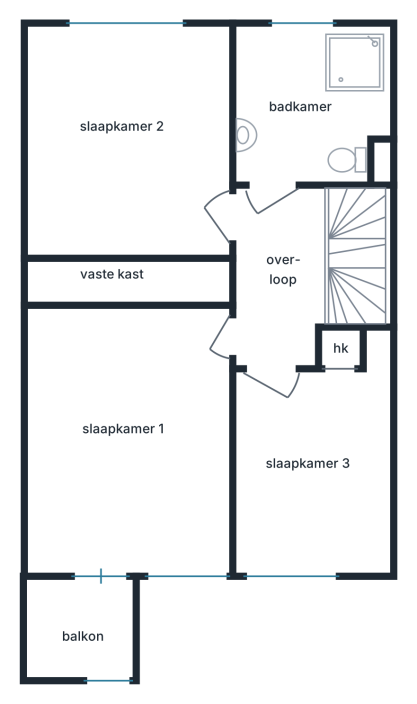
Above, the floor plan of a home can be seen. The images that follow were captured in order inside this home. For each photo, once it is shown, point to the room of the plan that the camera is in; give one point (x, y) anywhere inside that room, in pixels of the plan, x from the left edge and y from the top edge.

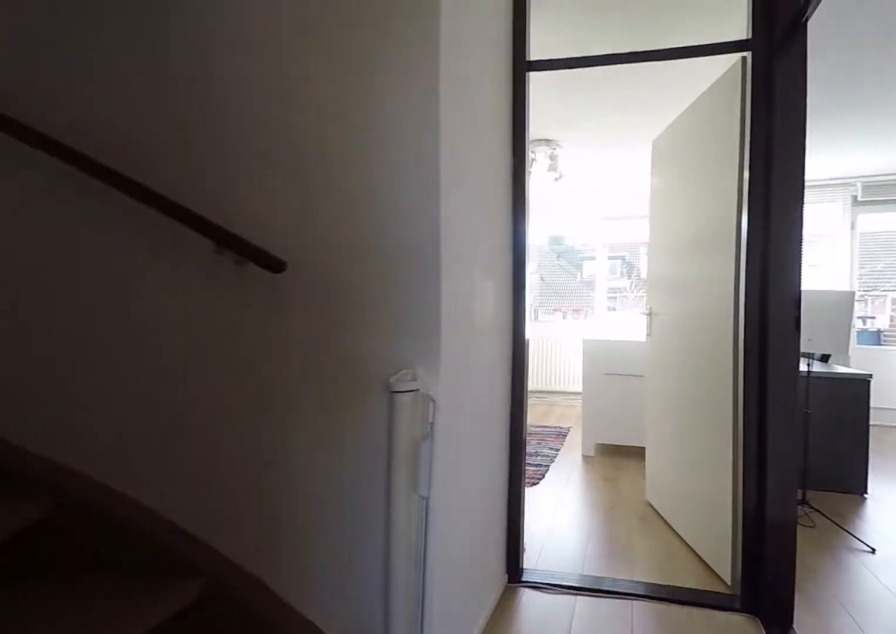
(280, 275)
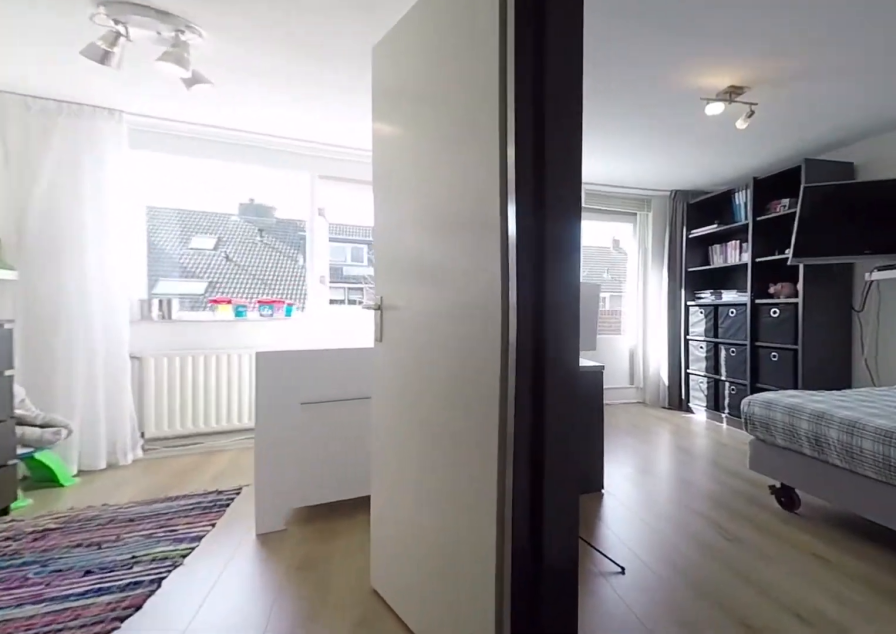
(280, 275)
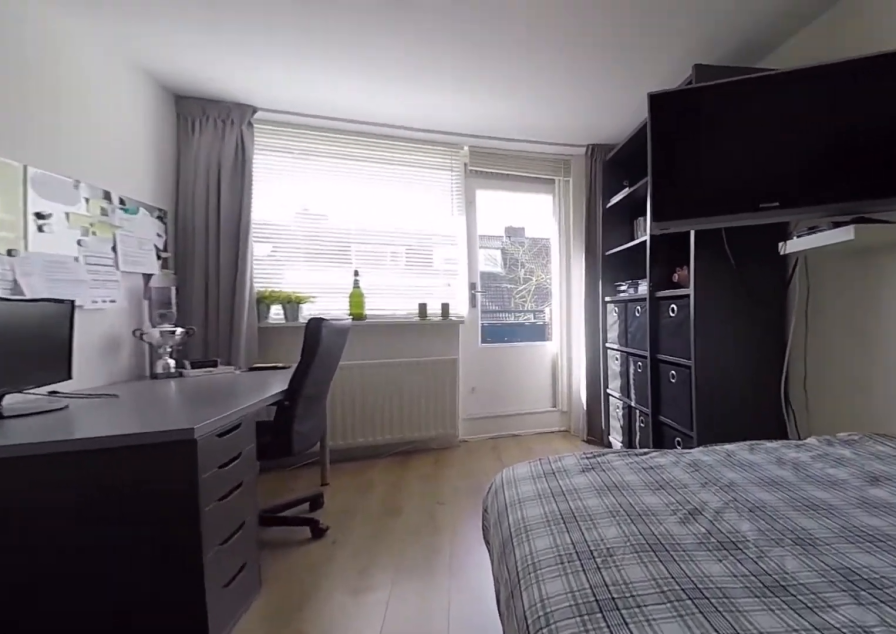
(133, 555)
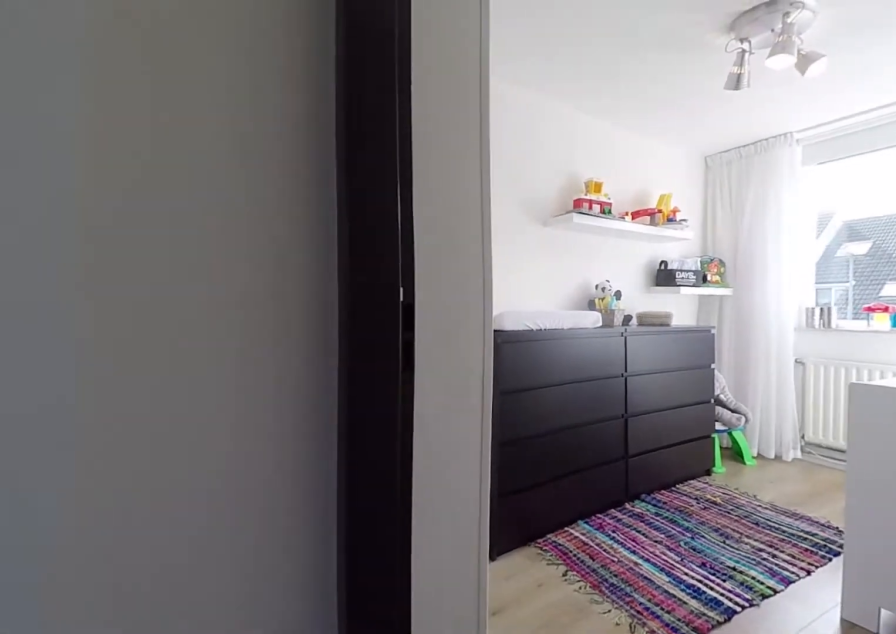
(280, 275)
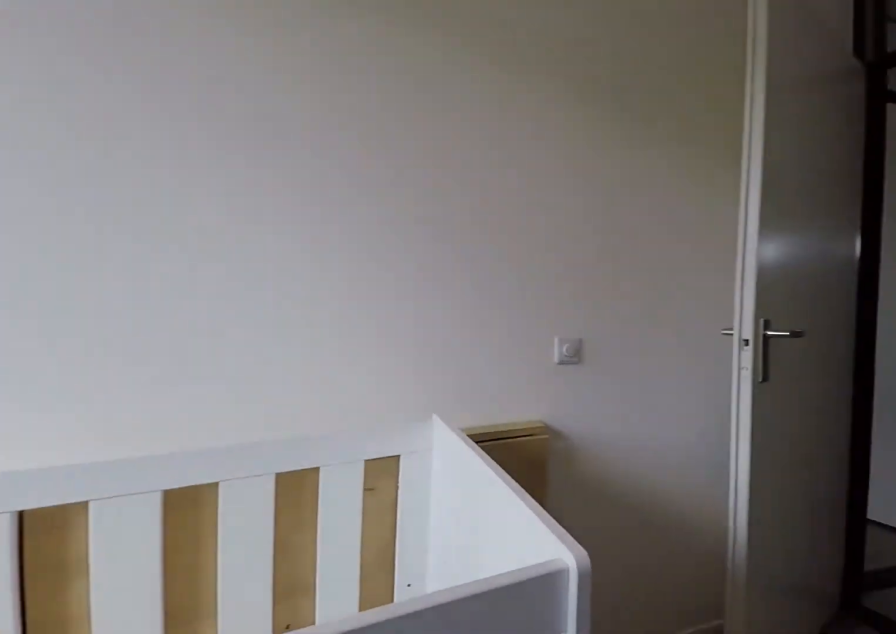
(313, 469)
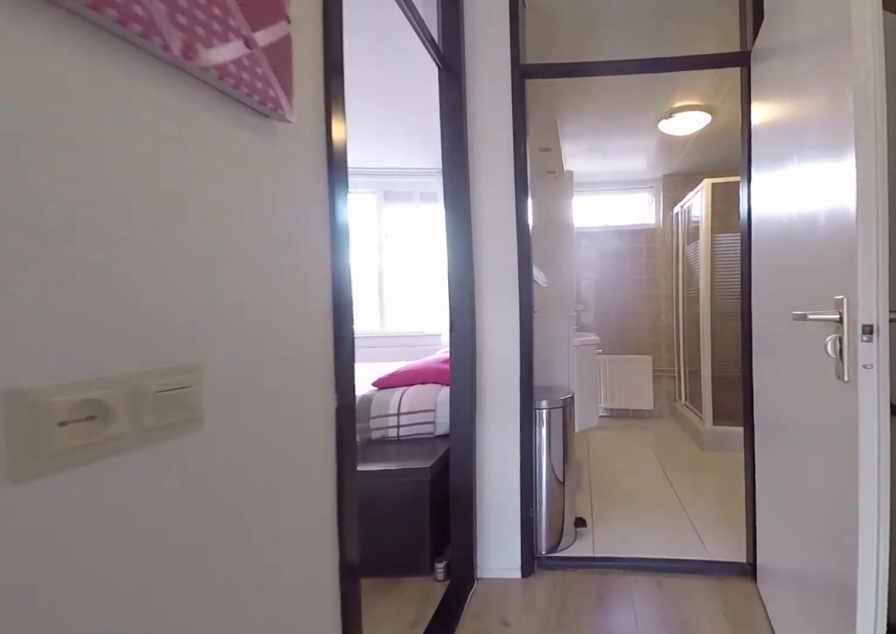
(280, 275)
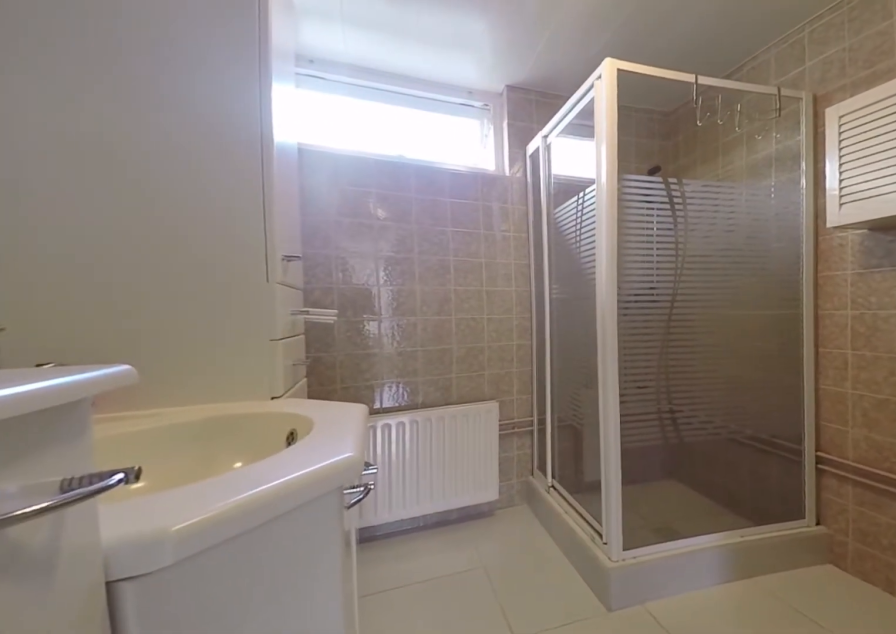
(309, 105)
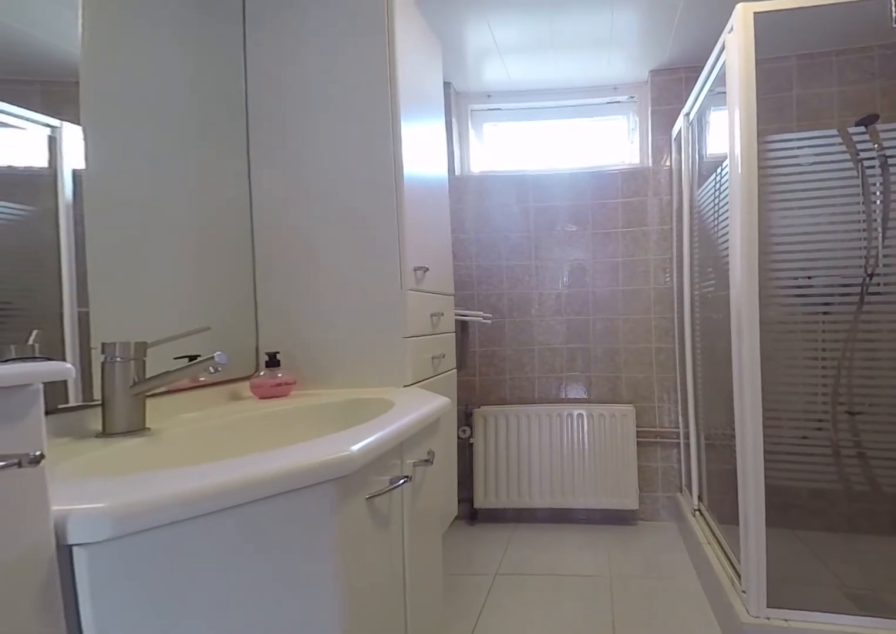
(309, 105)
